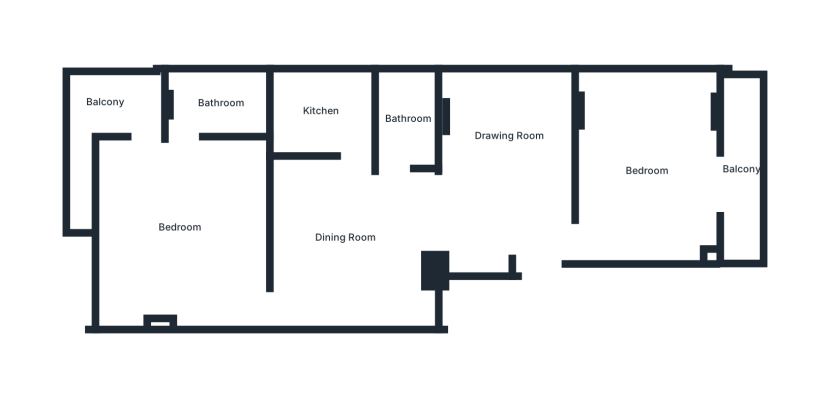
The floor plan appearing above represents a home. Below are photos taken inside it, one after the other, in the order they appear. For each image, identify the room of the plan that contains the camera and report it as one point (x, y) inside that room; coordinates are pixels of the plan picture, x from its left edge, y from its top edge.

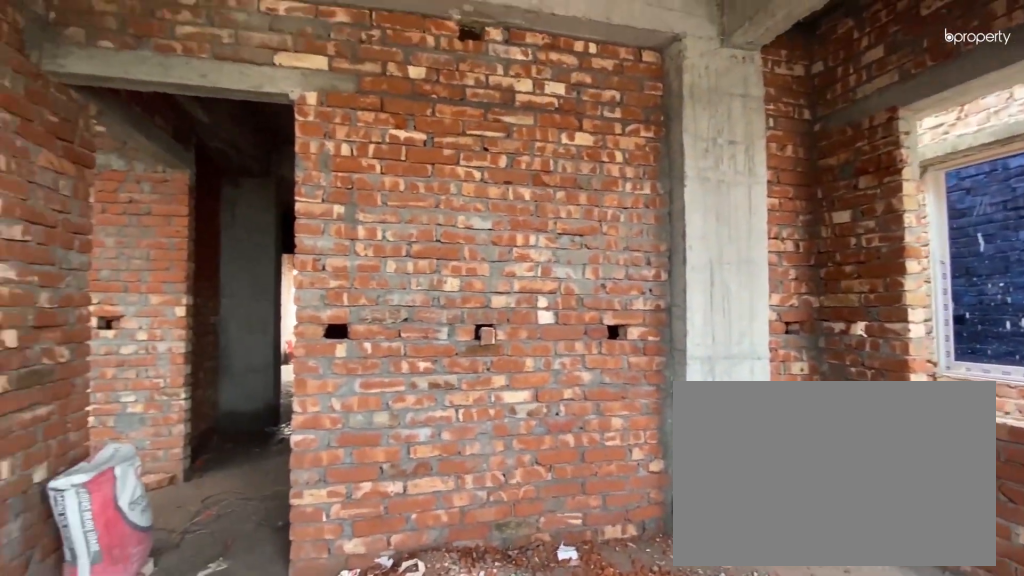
(644, 172)
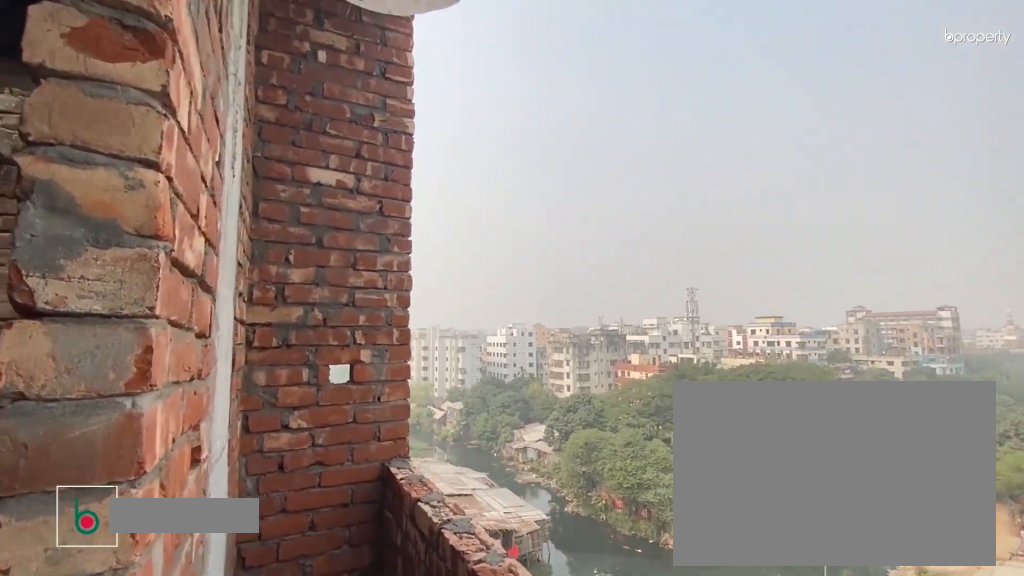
(744, 169)
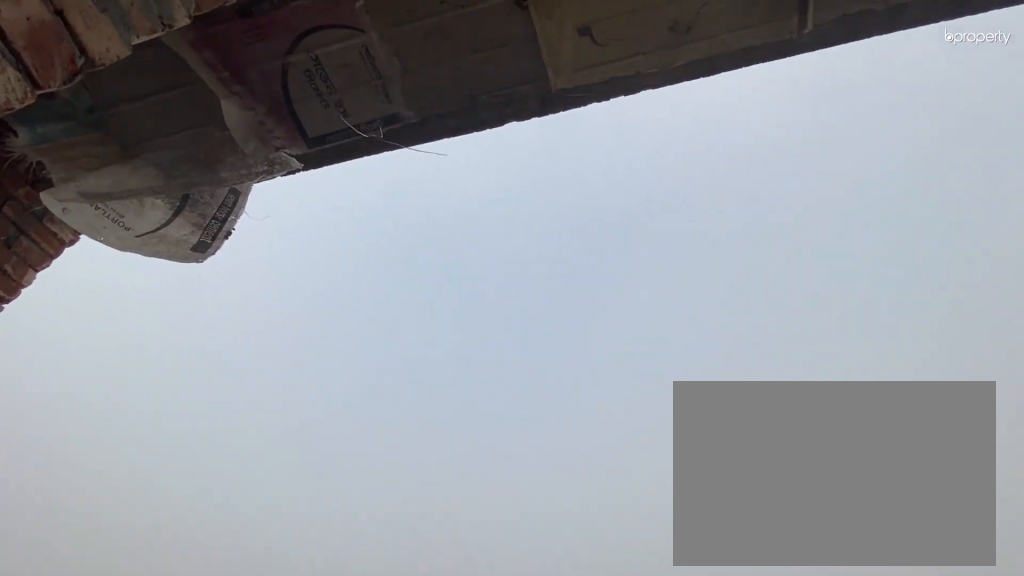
(744, 169)
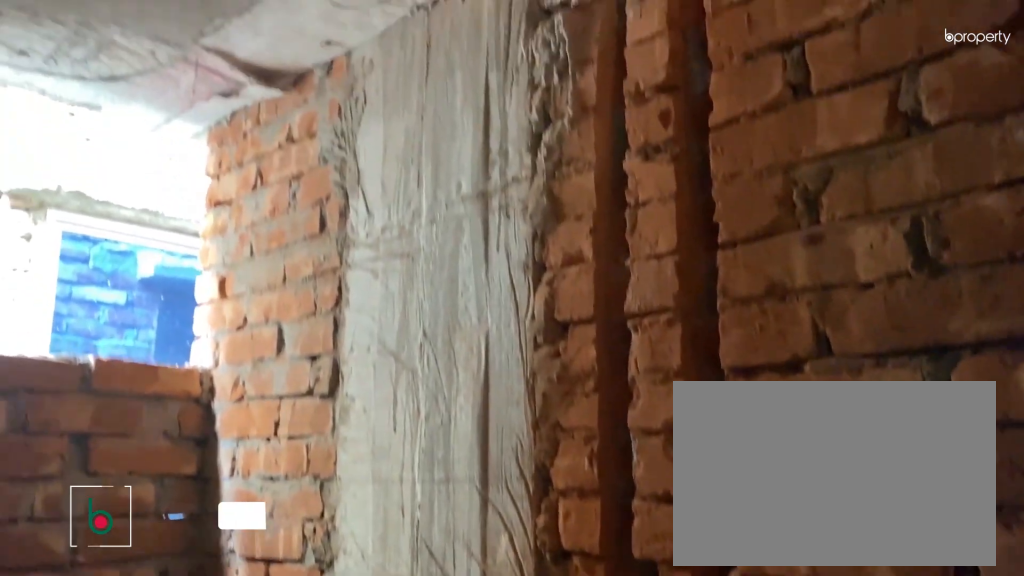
(409, 120)
